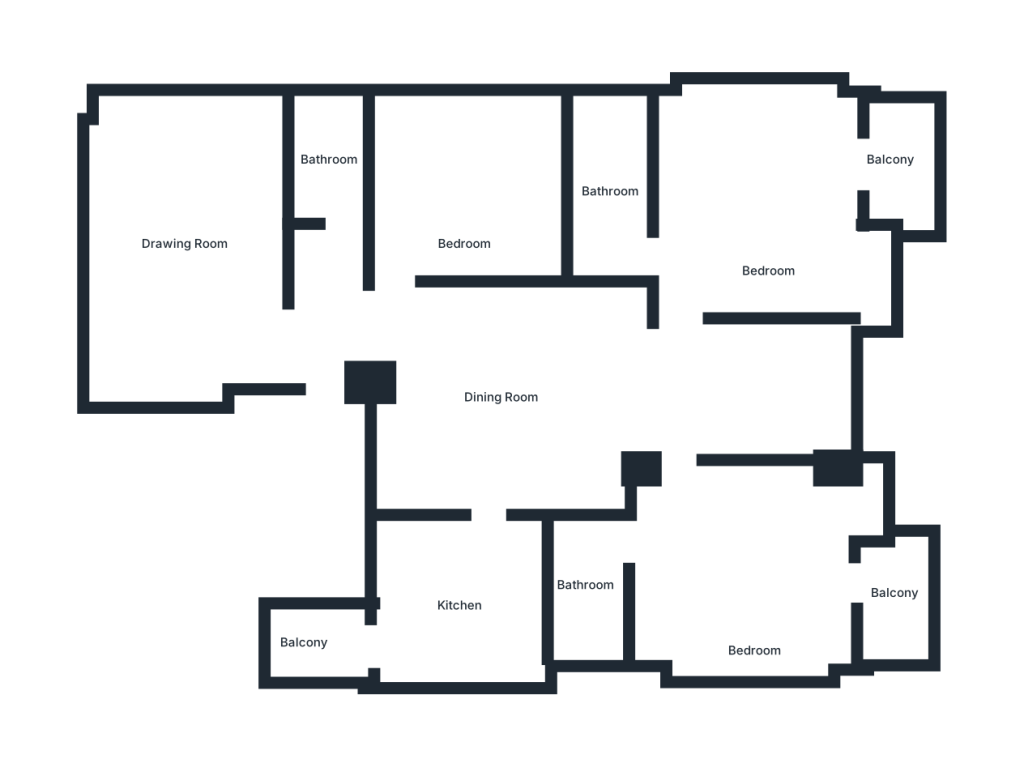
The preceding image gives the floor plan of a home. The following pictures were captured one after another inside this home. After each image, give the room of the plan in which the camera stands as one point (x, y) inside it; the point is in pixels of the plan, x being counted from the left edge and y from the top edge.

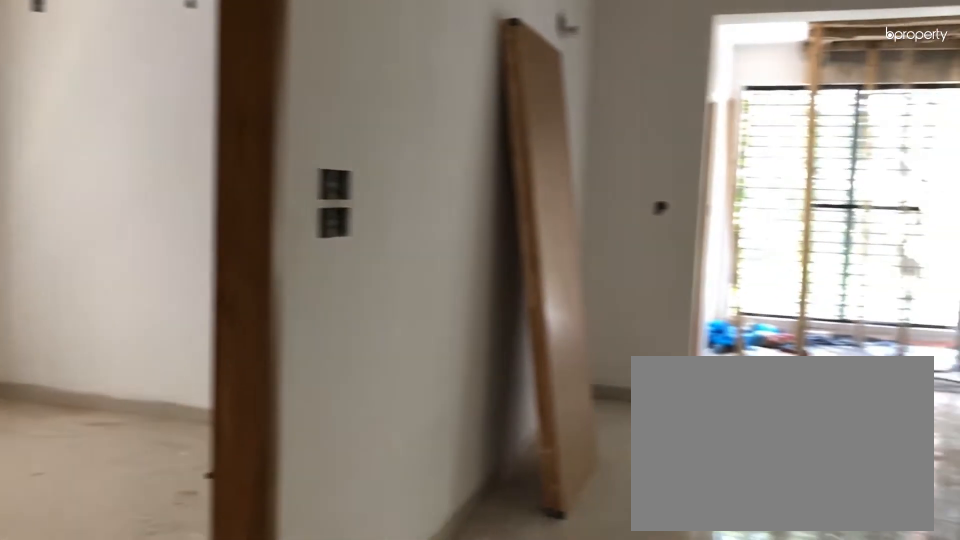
(424, 335)
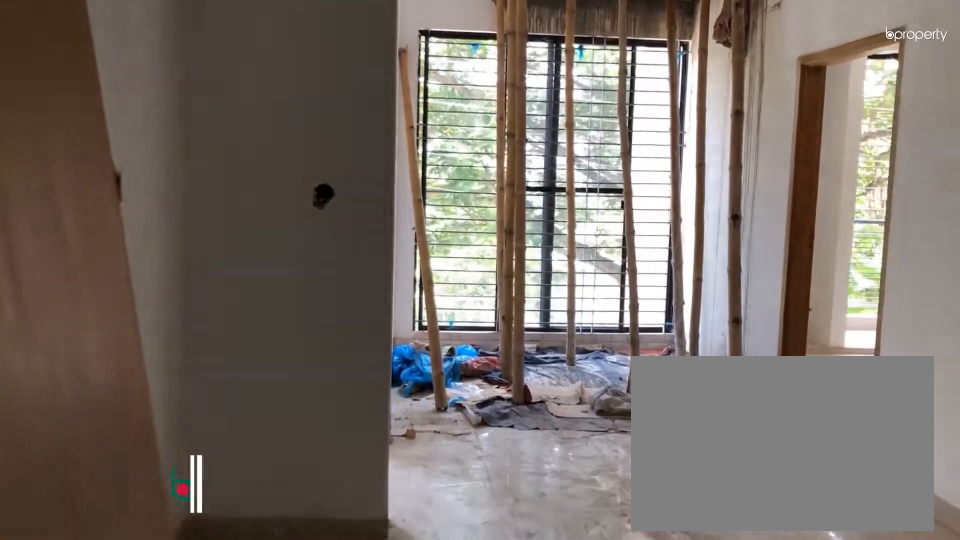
(509, 418)
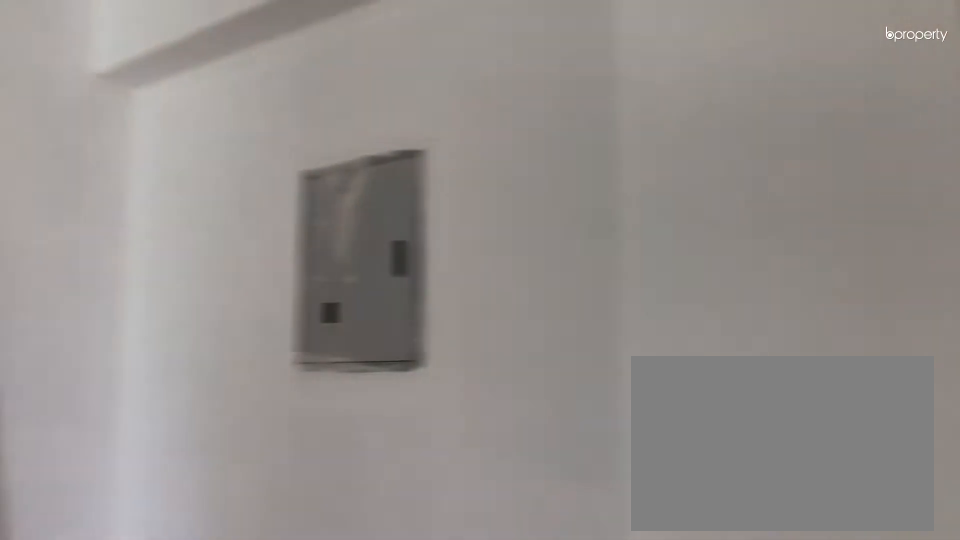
(509, 418)
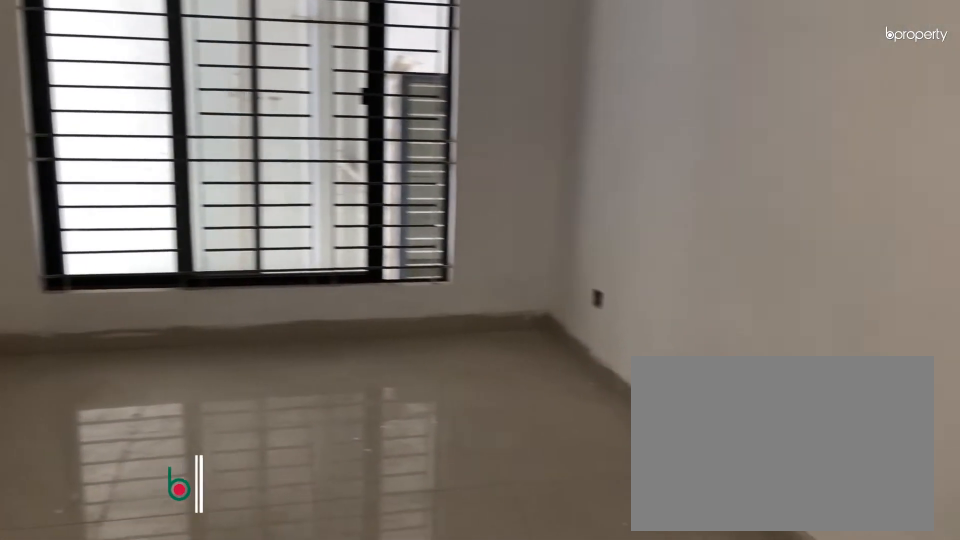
(179, 258)
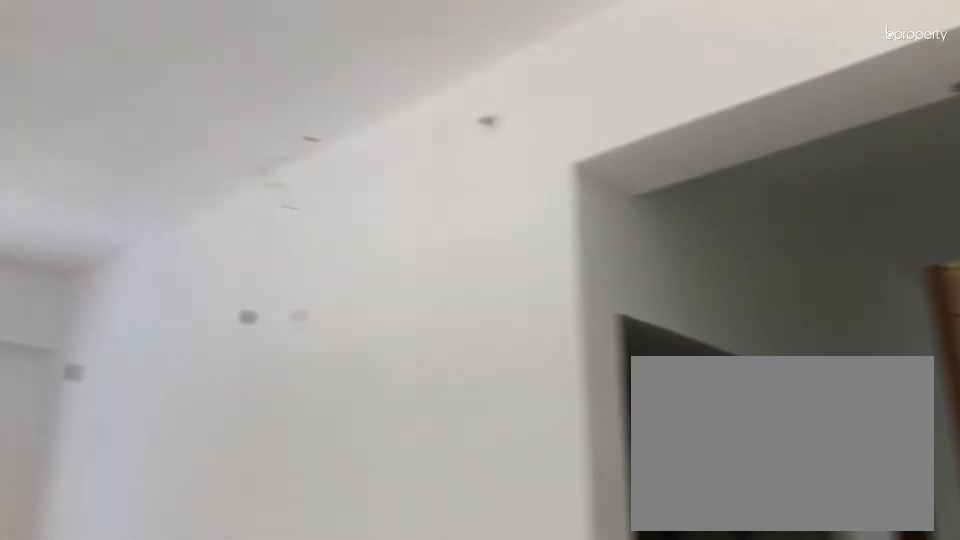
(179, 258)
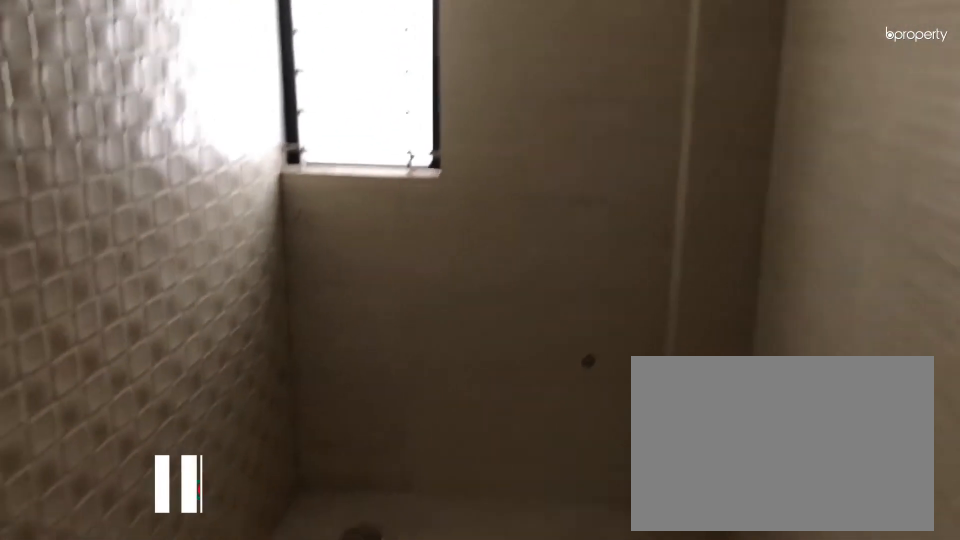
(325, 157)
